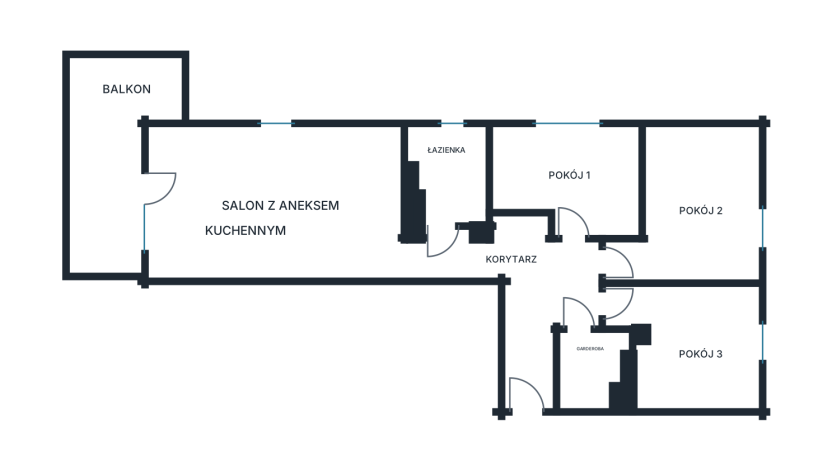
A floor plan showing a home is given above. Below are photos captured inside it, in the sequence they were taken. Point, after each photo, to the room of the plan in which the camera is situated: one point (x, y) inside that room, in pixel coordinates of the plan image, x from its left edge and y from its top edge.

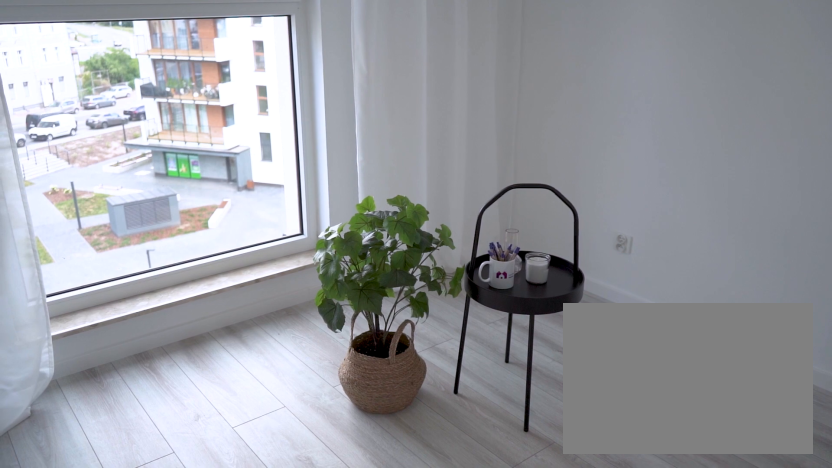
(694, 345)
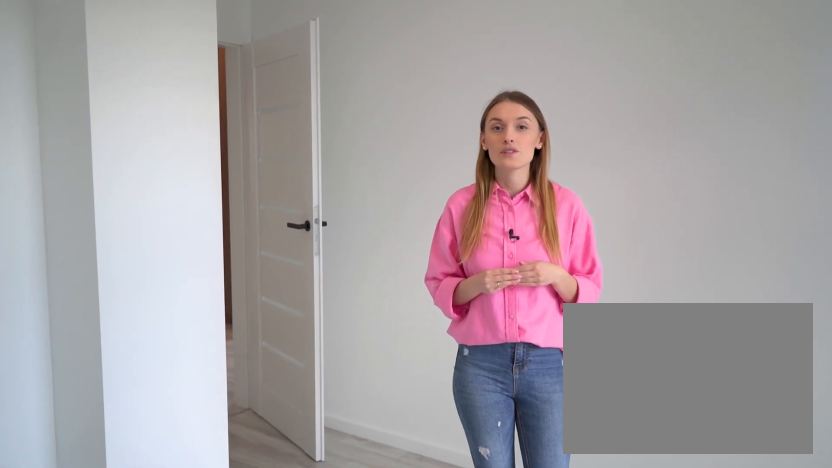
(694, 345)
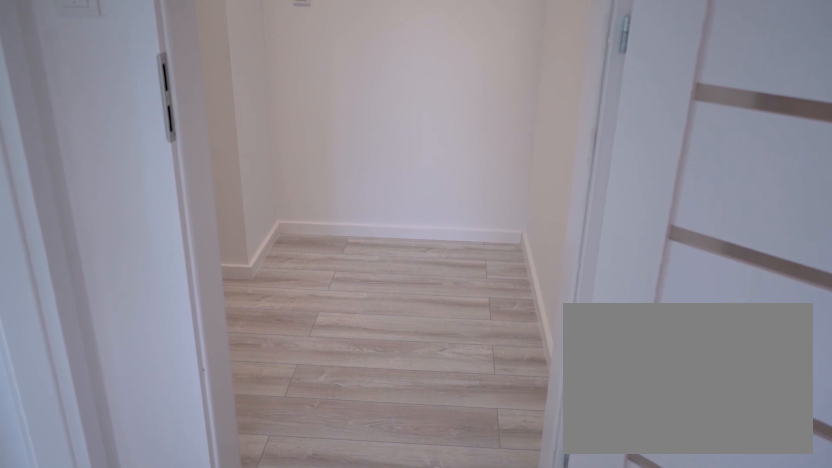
(591, 366)
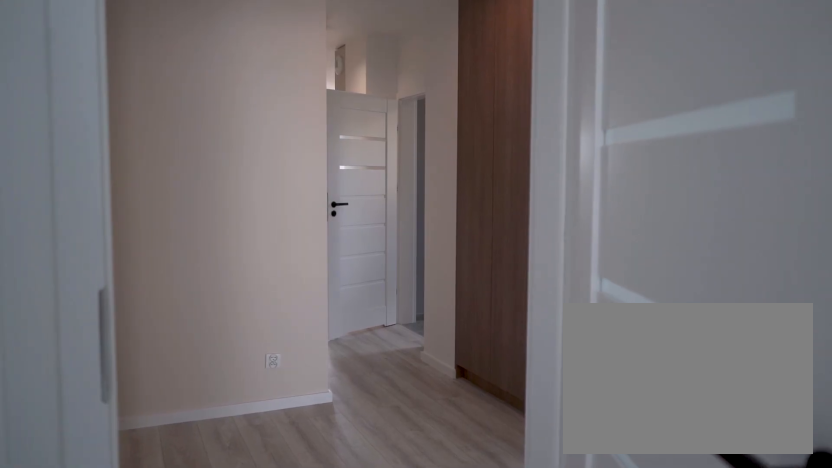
(521, 287)
